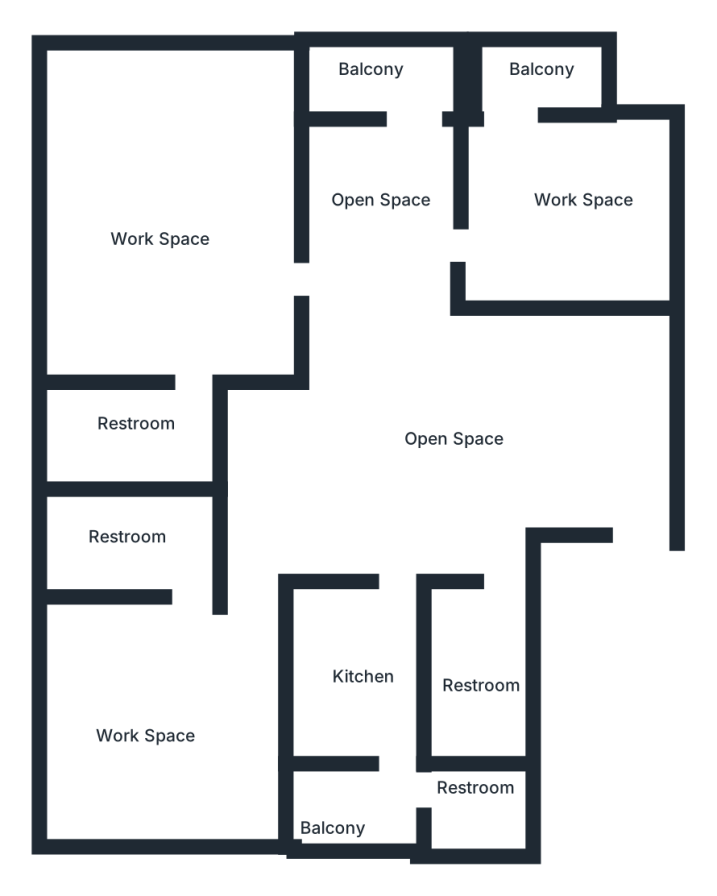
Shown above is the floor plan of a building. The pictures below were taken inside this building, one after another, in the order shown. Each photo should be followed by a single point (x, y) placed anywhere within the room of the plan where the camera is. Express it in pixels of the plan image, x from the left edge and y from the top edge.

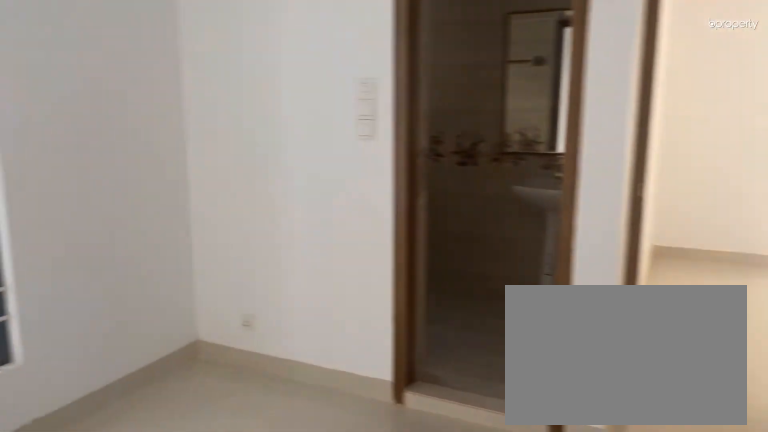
(169, 699)
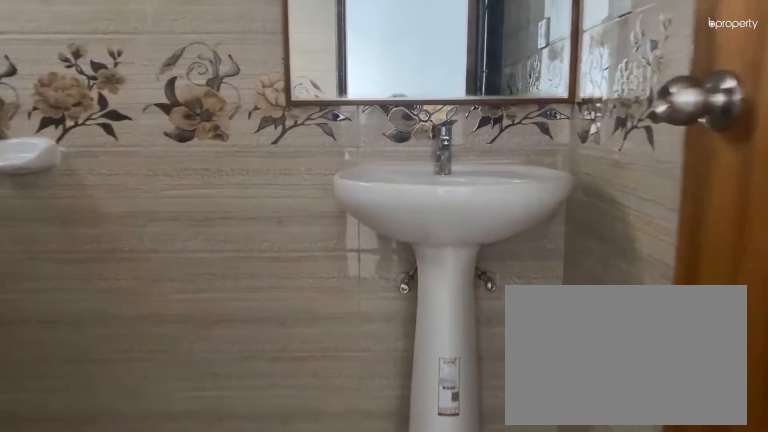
(138, 544)
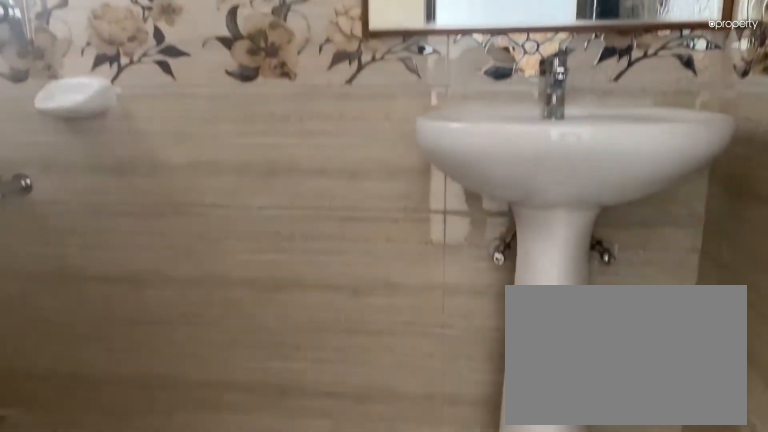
(138, 544)
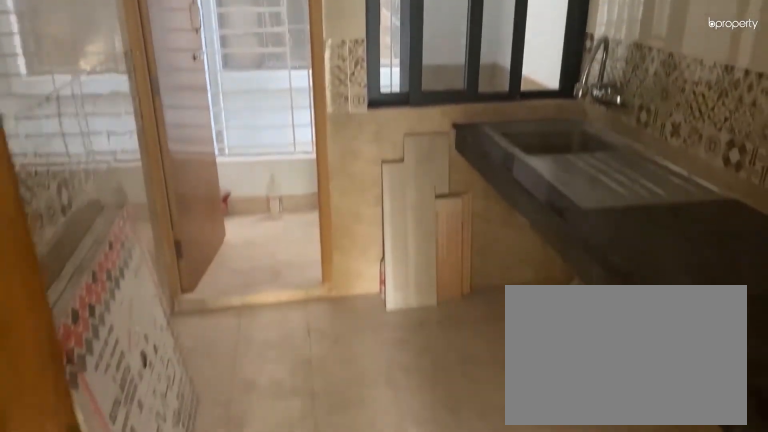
(366, 674)
